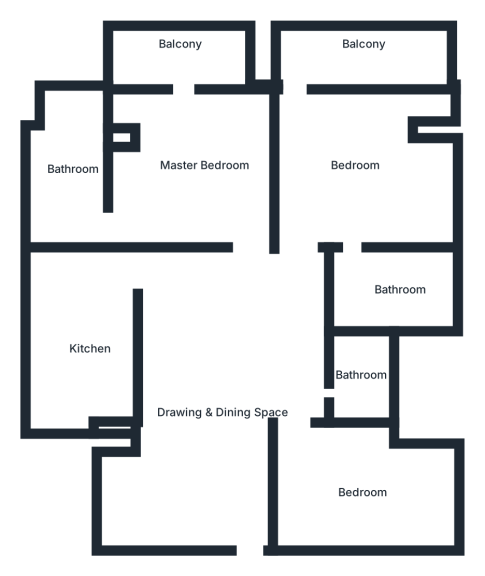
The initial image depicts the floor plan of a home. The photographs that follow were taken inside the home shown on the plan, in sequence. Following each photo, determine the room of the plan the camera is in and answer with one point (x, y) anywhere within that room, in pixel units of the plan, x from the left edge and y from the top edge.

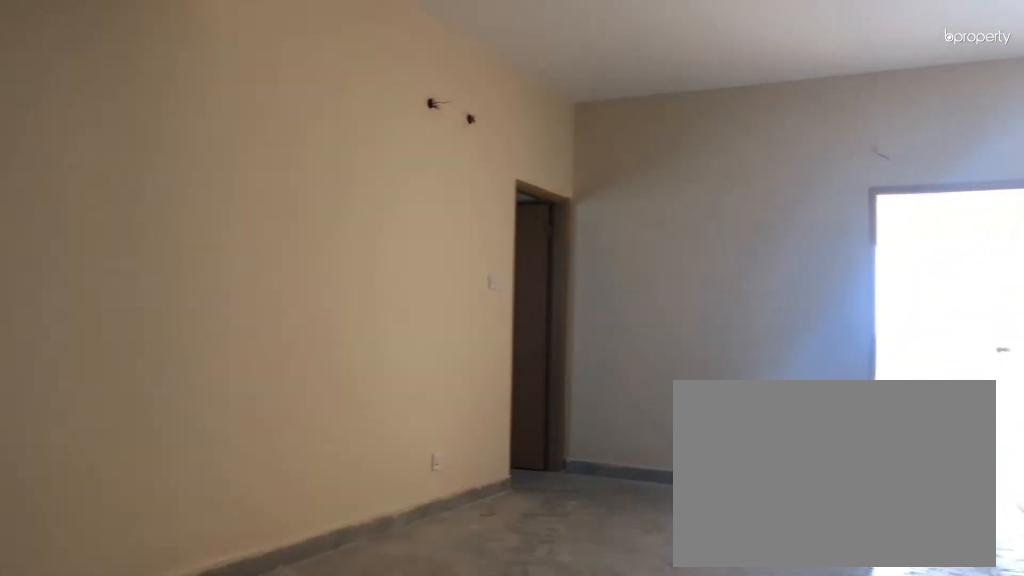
(233, 388)
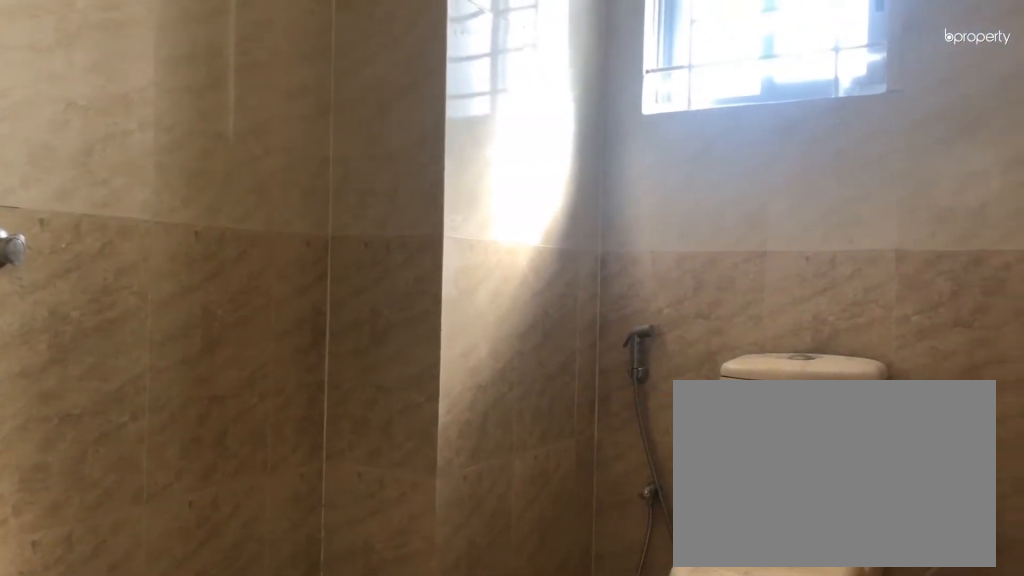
(74, 181)
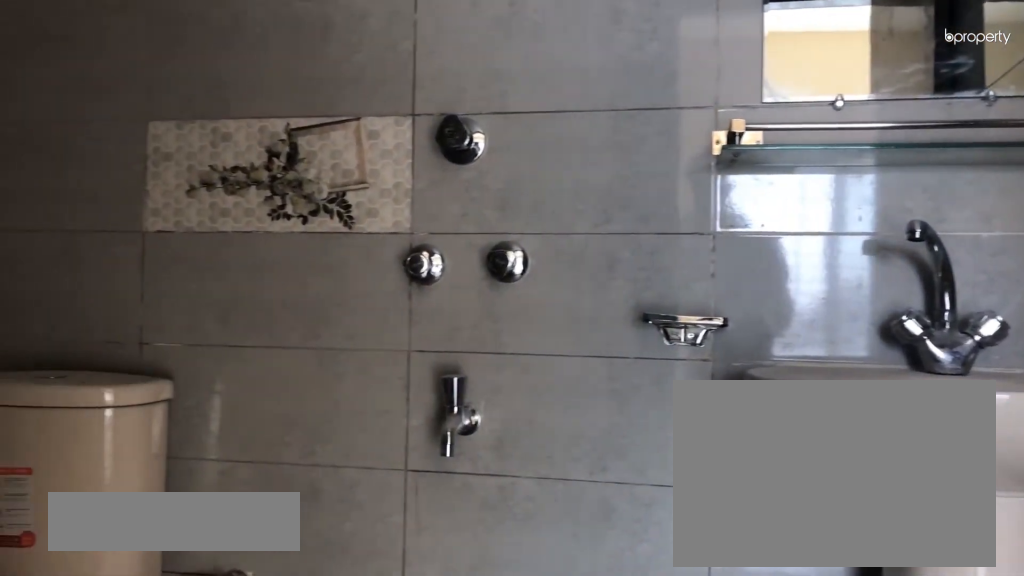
(395, 287)
